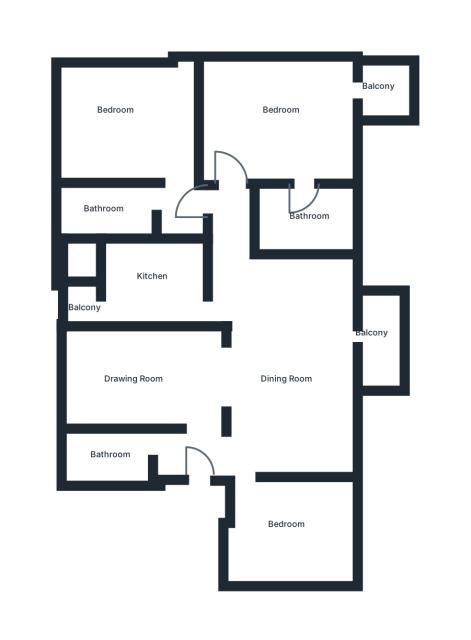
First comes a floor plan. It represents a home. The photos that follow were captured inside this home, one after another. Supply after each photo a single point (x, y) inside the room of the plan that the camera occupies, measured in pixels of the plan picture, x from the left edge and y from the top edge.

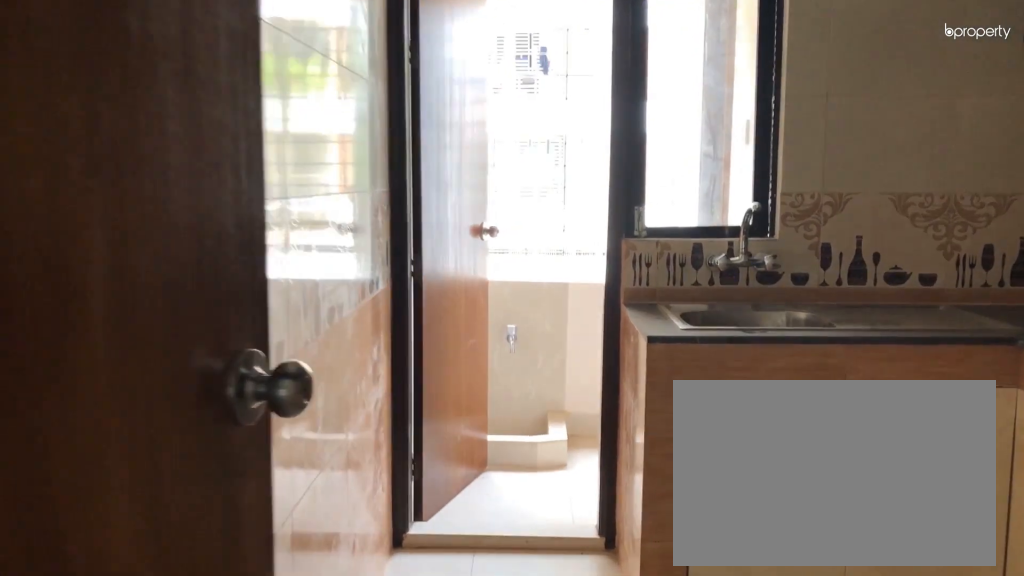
(158, 285)
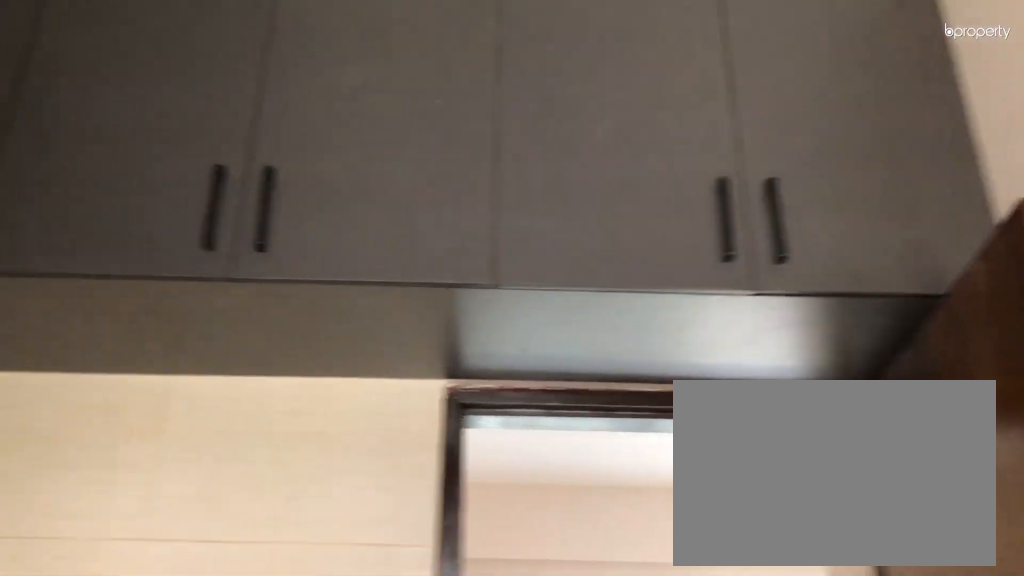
(167, 293)
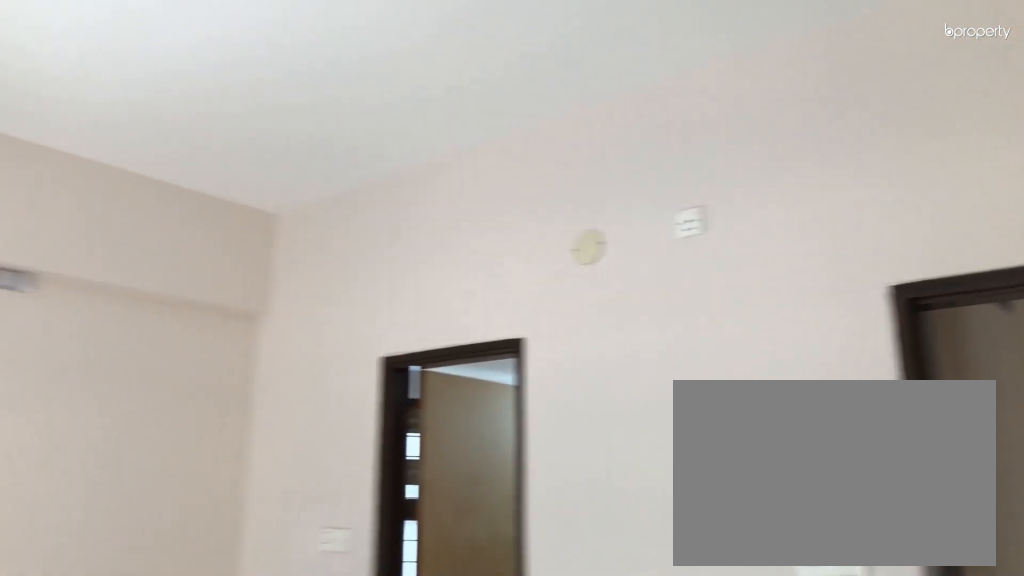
(288, 112)
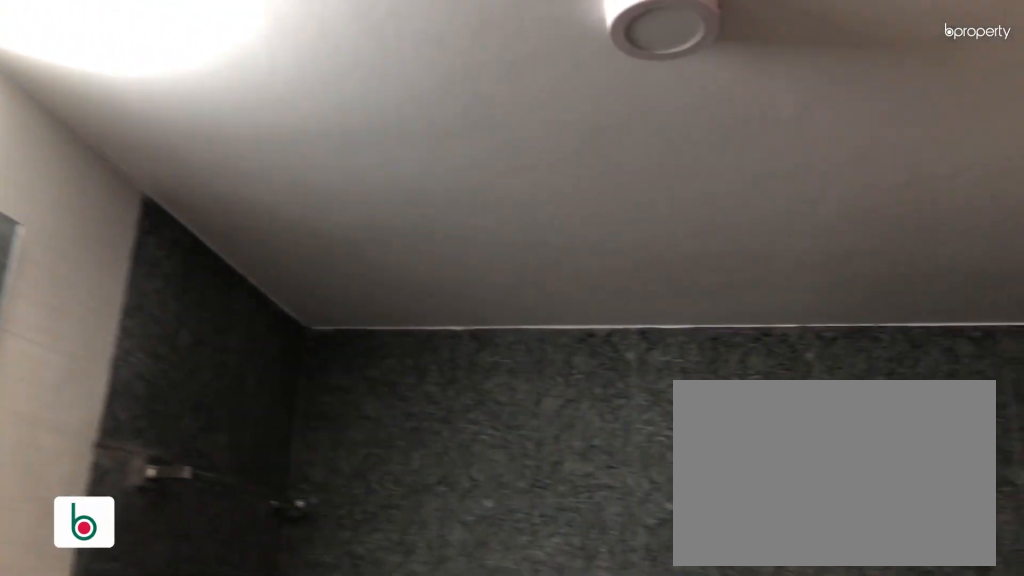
(304, 216)
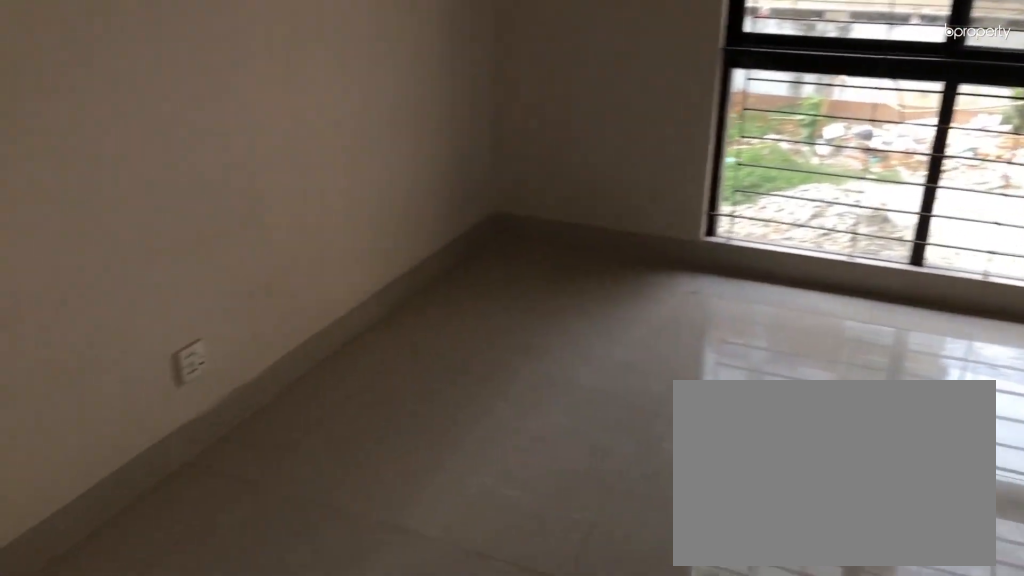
(143, 129)
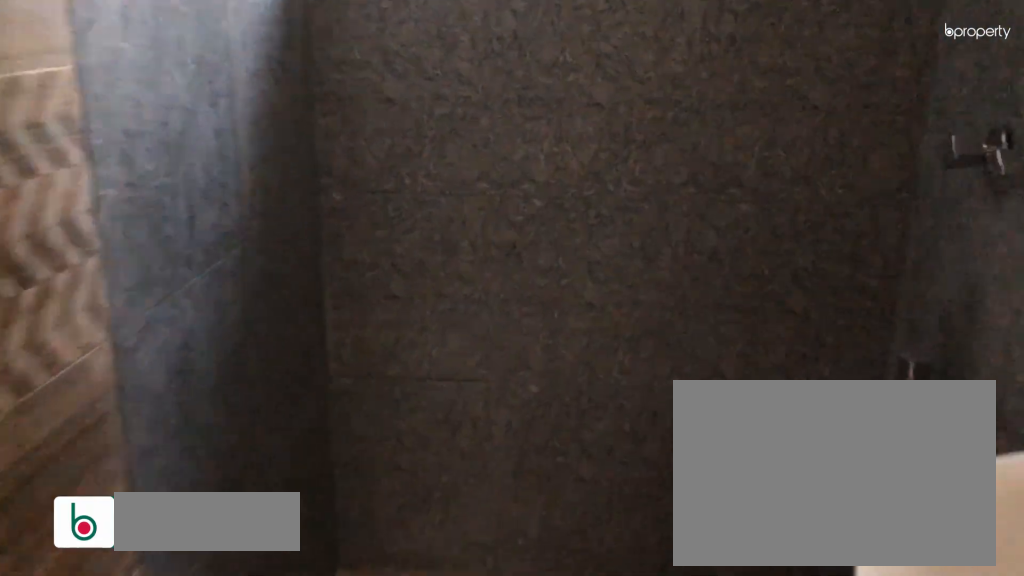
(116, 206)
